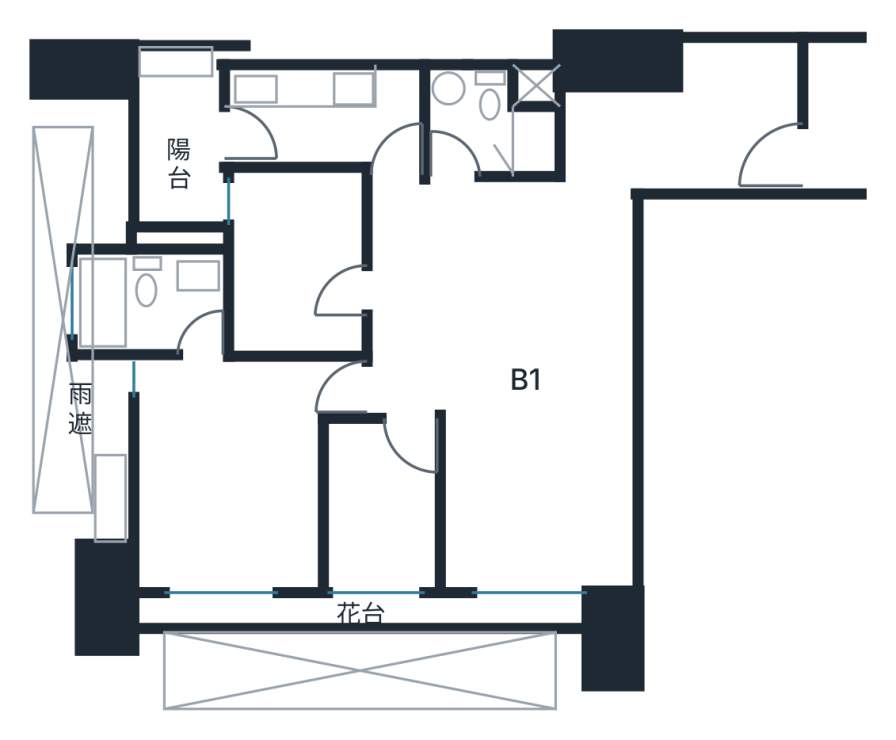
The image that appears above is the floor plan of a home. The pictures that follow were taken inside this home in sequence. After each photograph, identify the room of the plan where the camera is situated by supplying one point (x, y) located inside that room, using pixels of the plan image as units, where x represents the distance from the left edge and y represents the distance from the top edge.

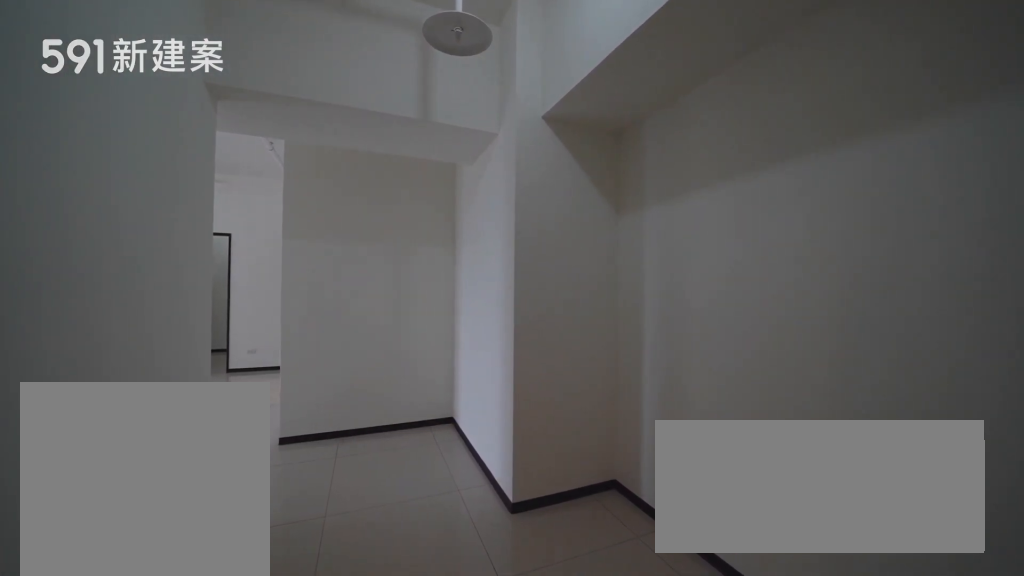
(691, 121)
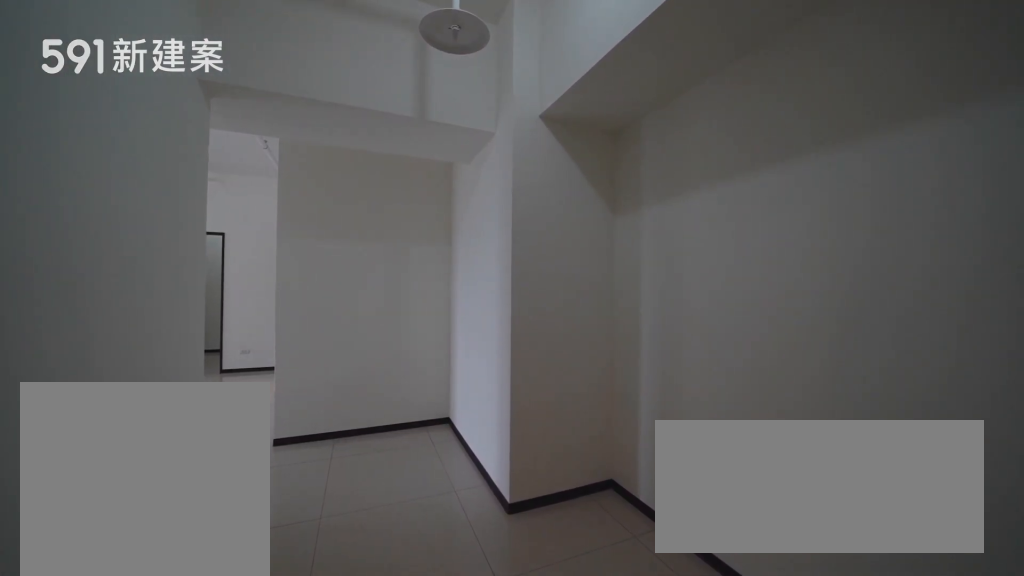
(691, 121)
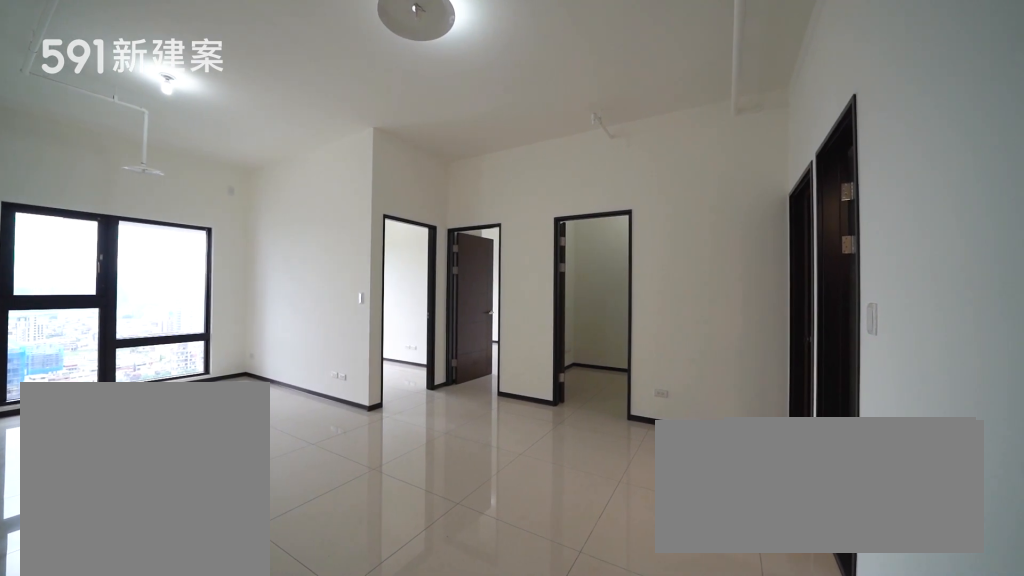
(500, 292)
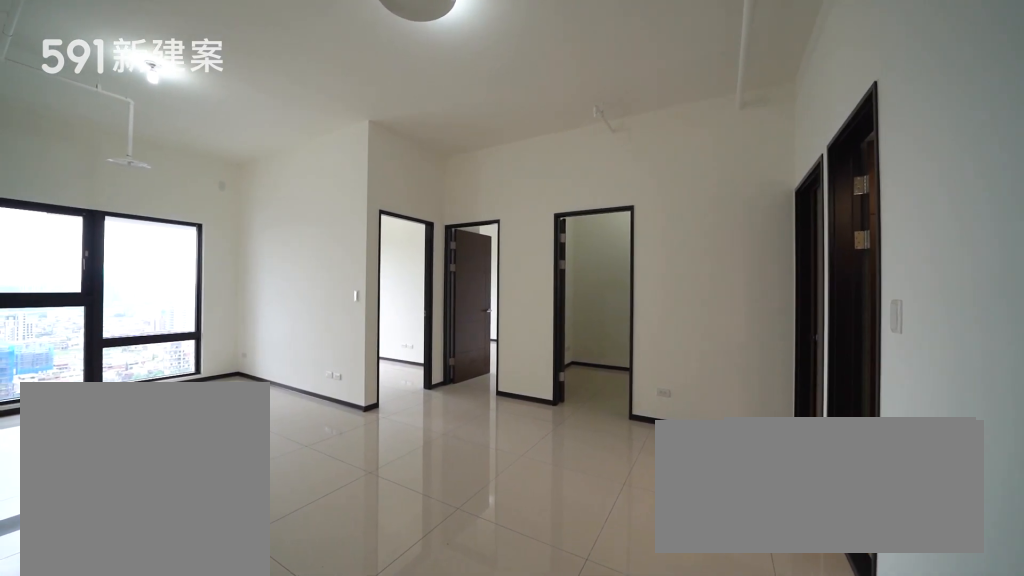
(500, 292)
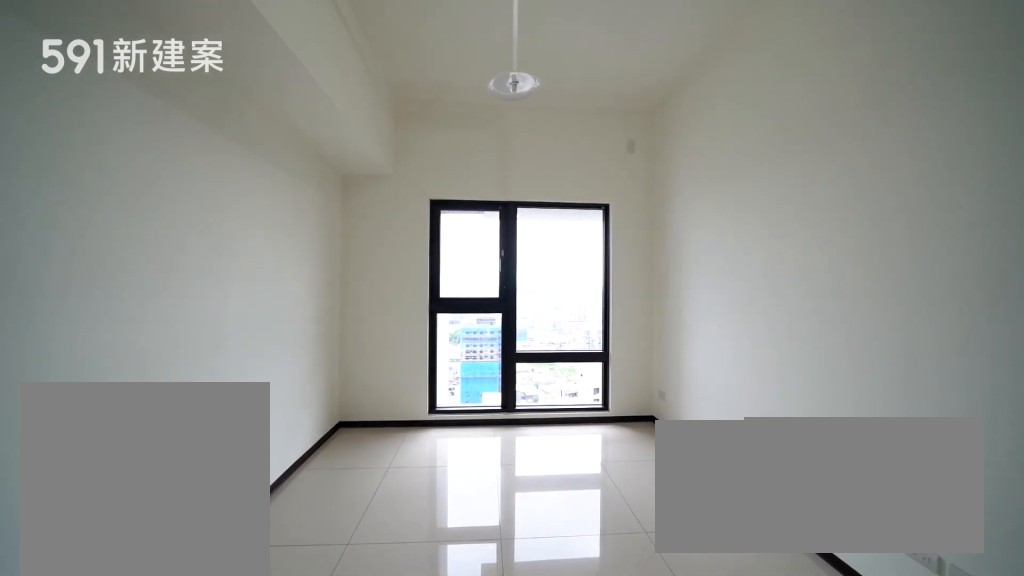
(538, 499)
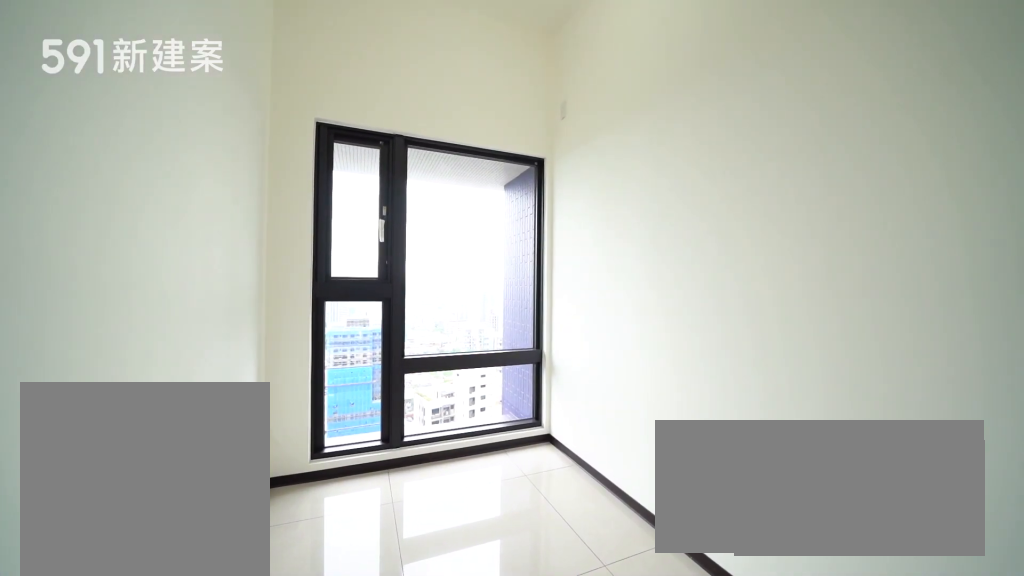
(379, 507)
